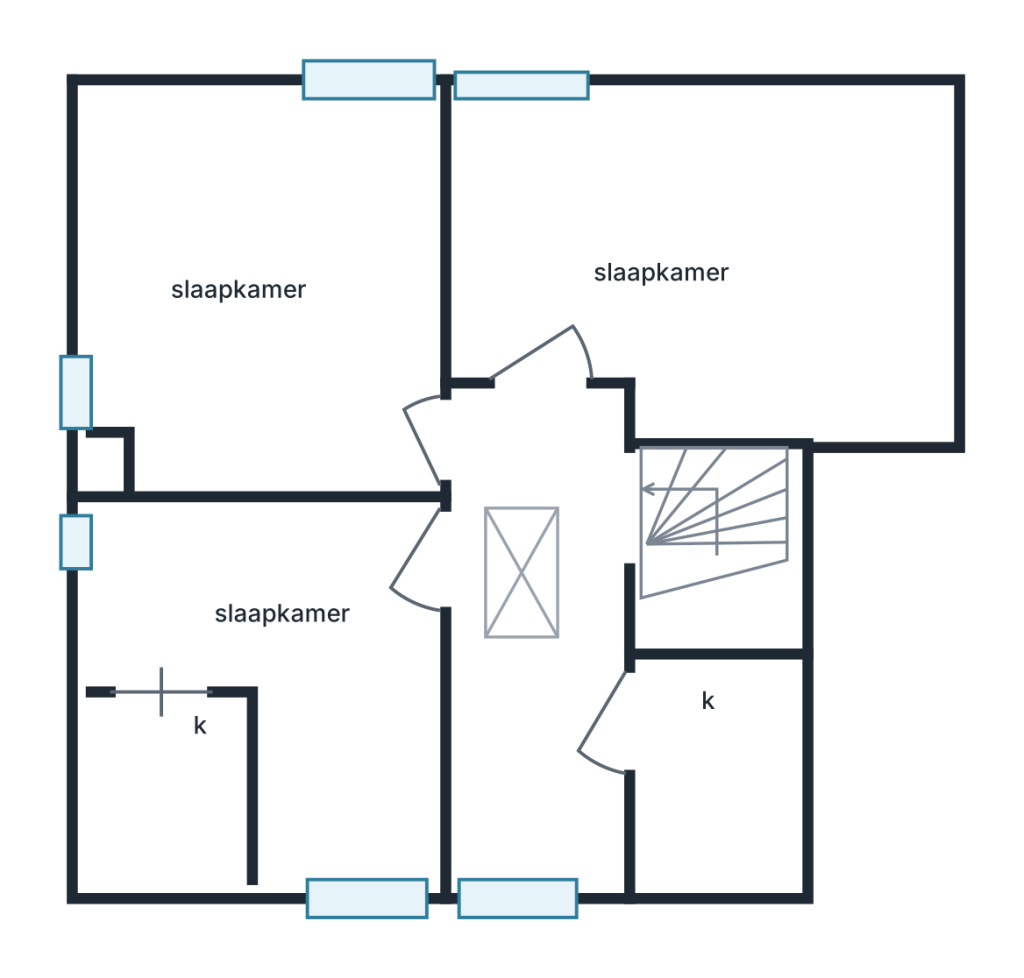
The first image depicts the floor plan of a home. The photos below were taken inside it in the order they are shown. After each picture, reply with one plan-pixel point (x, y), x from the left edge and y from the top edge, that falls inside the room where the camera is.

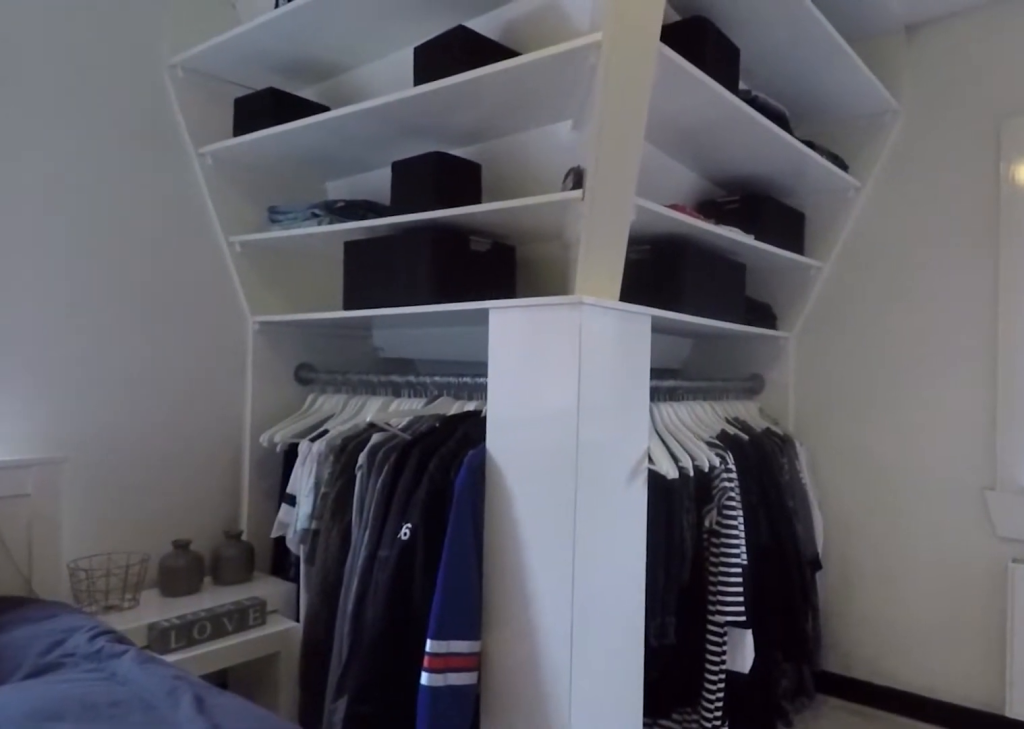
(295, 663)
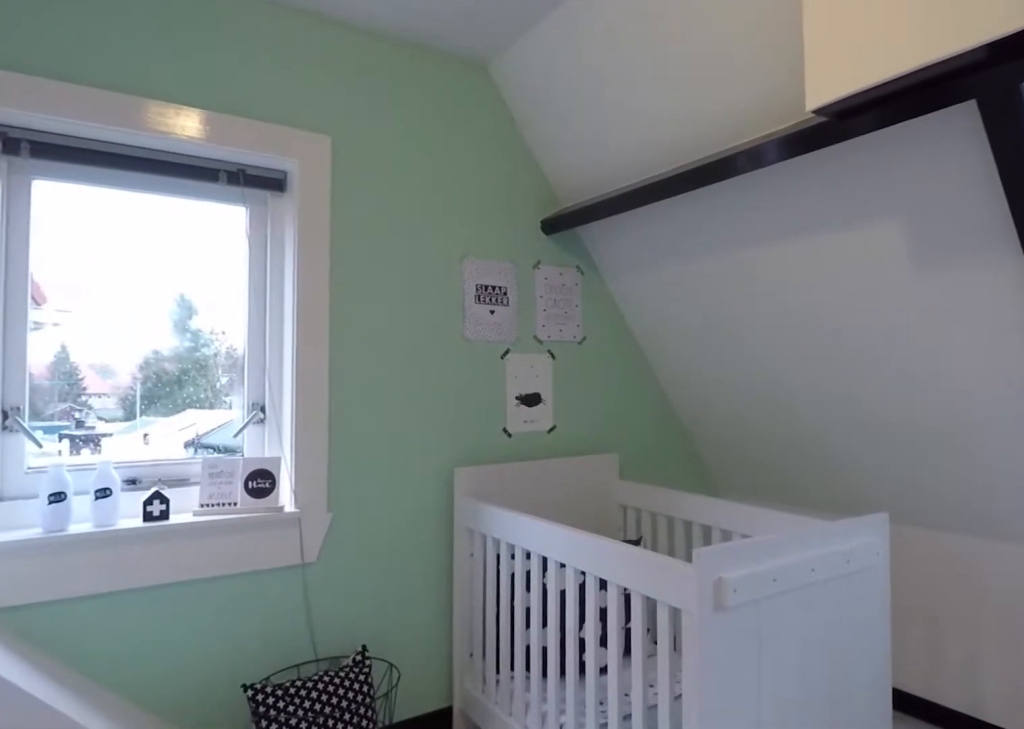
(267, 293)
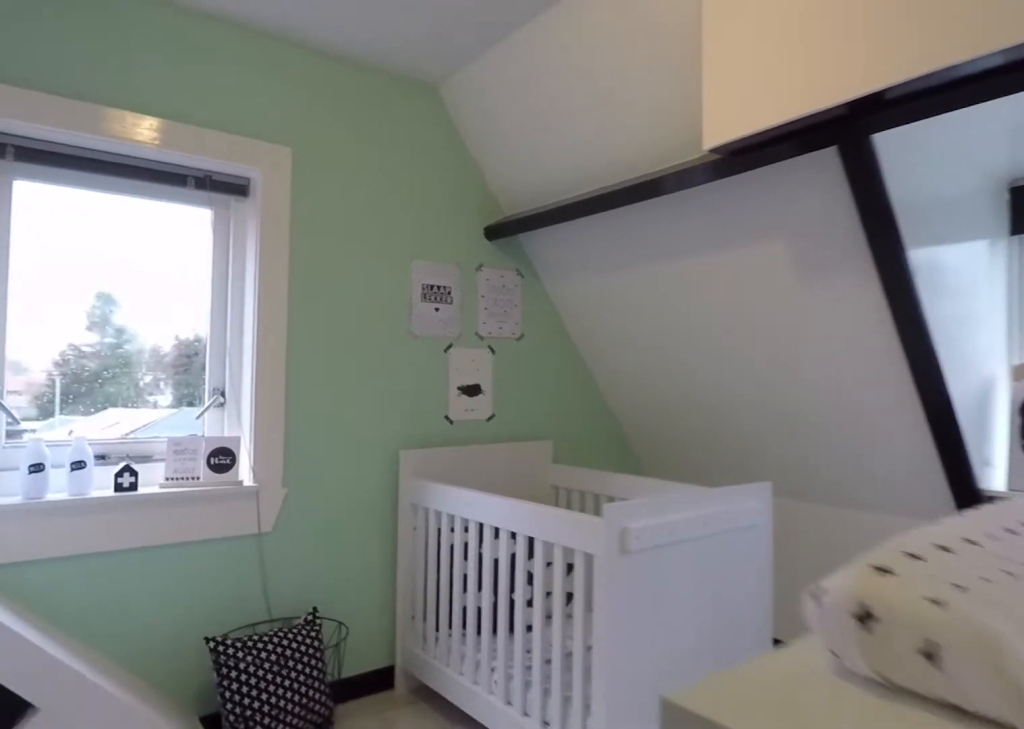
(267, 293)
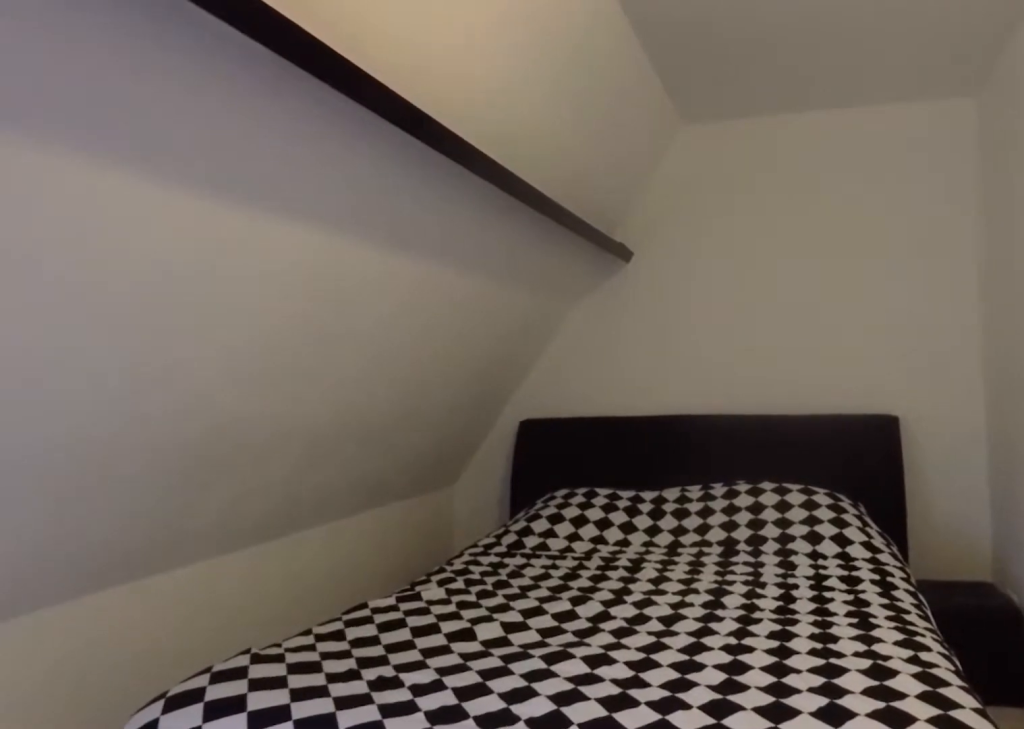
(471, 257)
